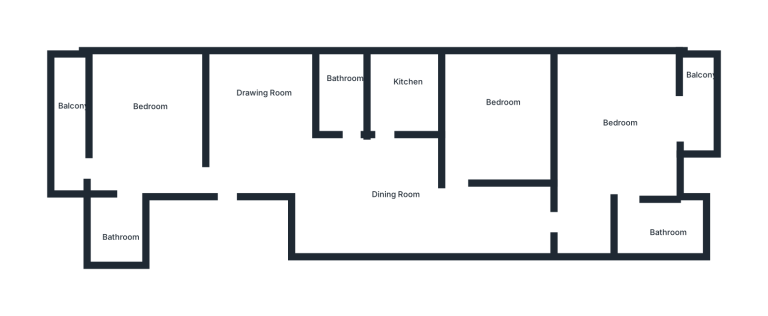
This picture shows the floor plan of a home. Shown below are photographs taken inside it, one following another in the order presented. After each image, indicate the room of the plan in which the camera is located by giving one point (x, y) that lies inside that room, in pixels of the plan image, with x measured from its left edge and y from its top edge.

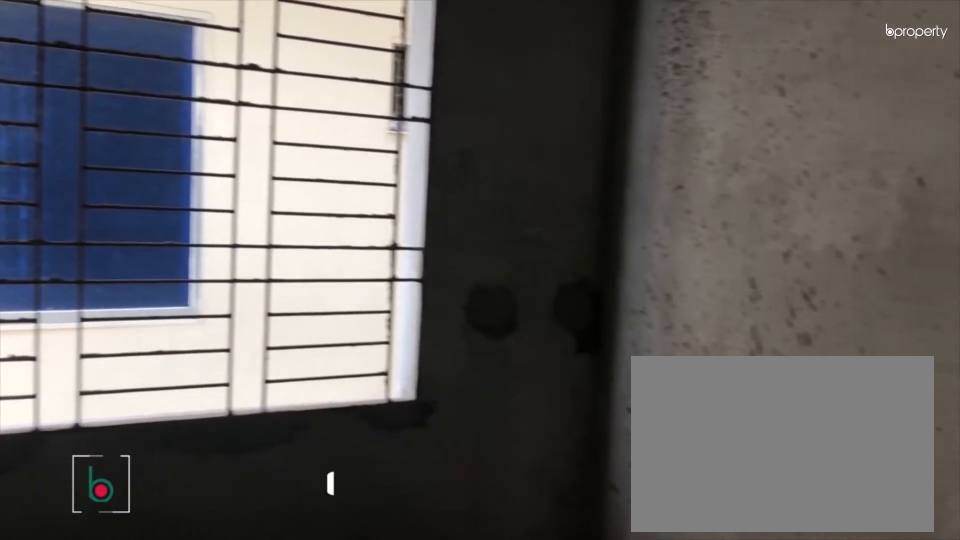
(268, 136)
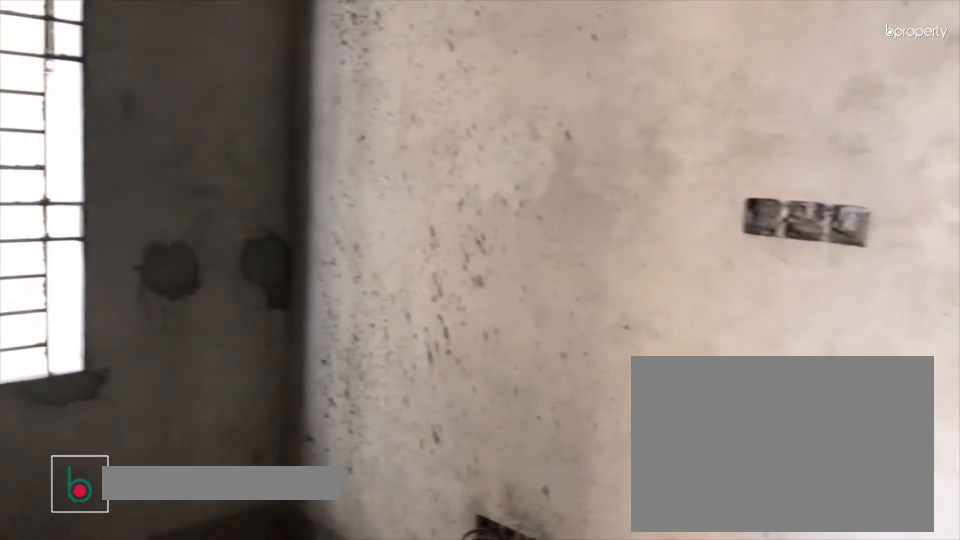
(268, 136)
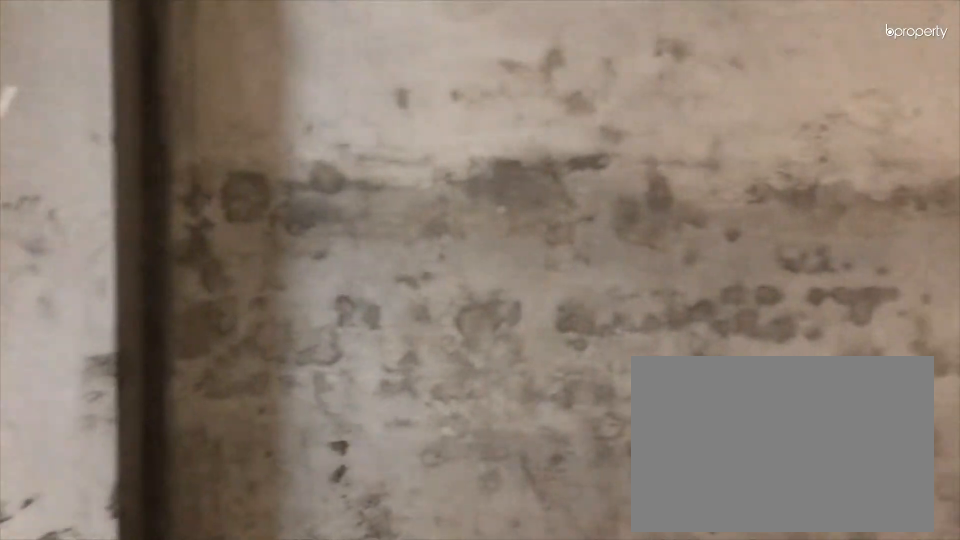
(372, 172)
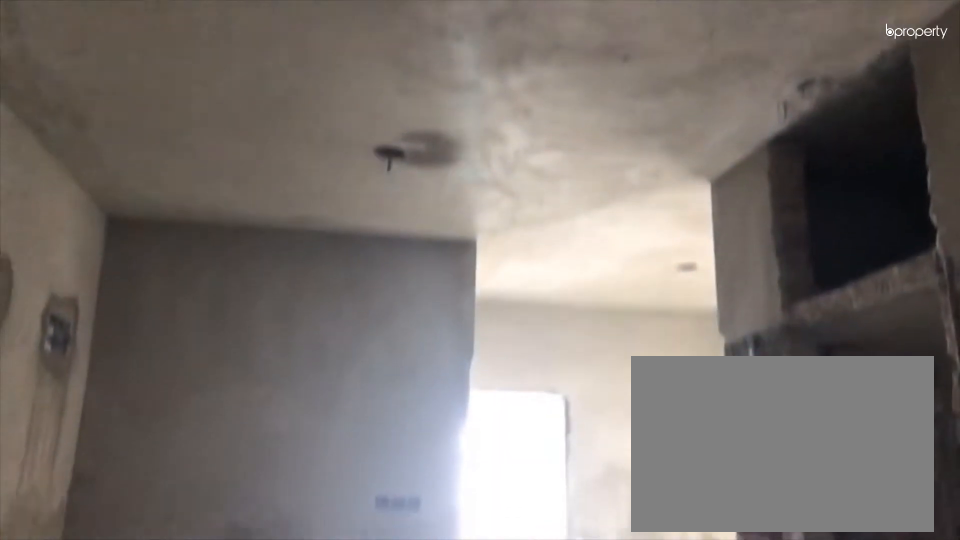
(372, 172)
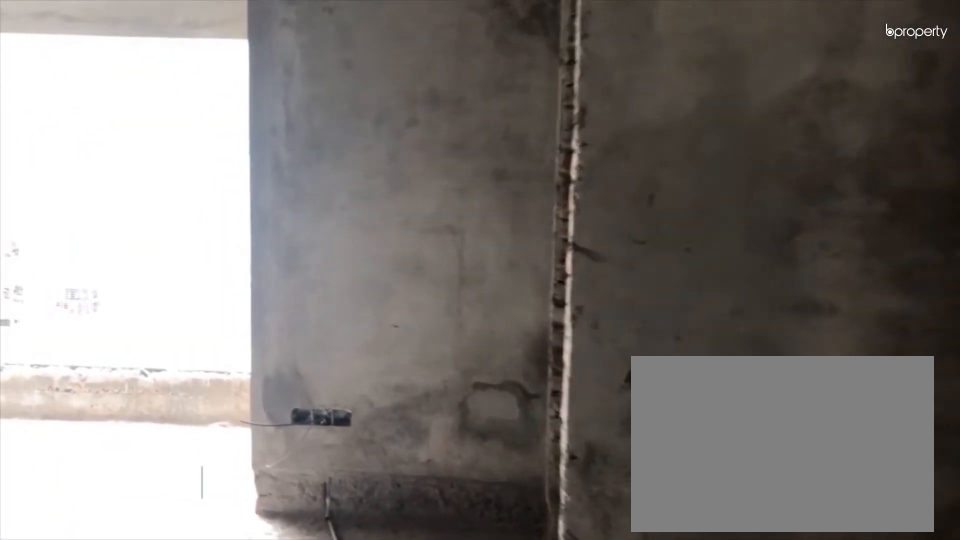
(587, 197)
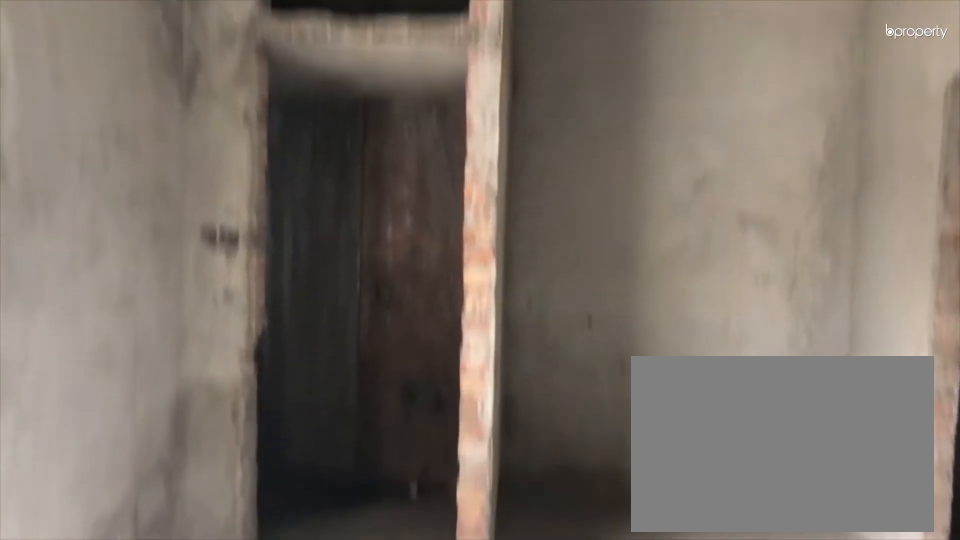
(609, 111)
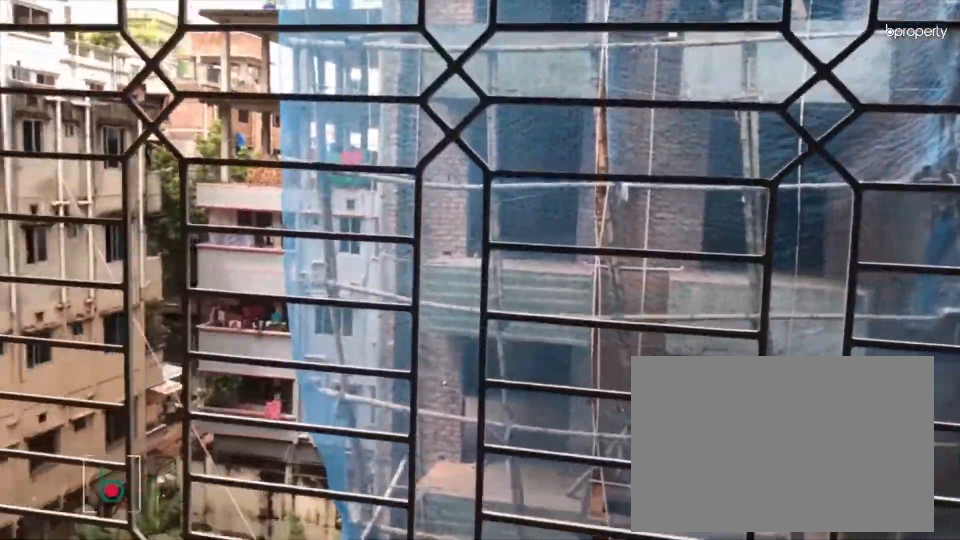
(699, 103)
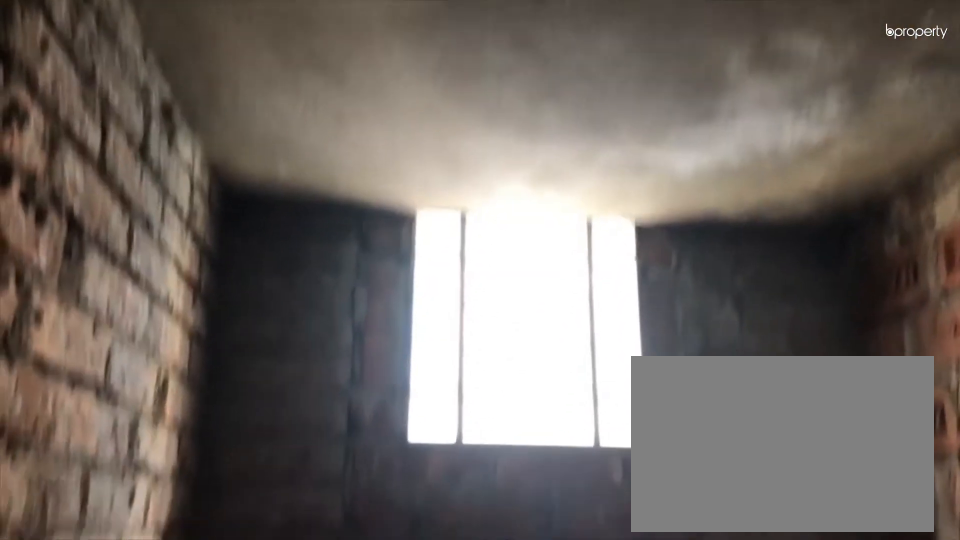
(657, 230)
